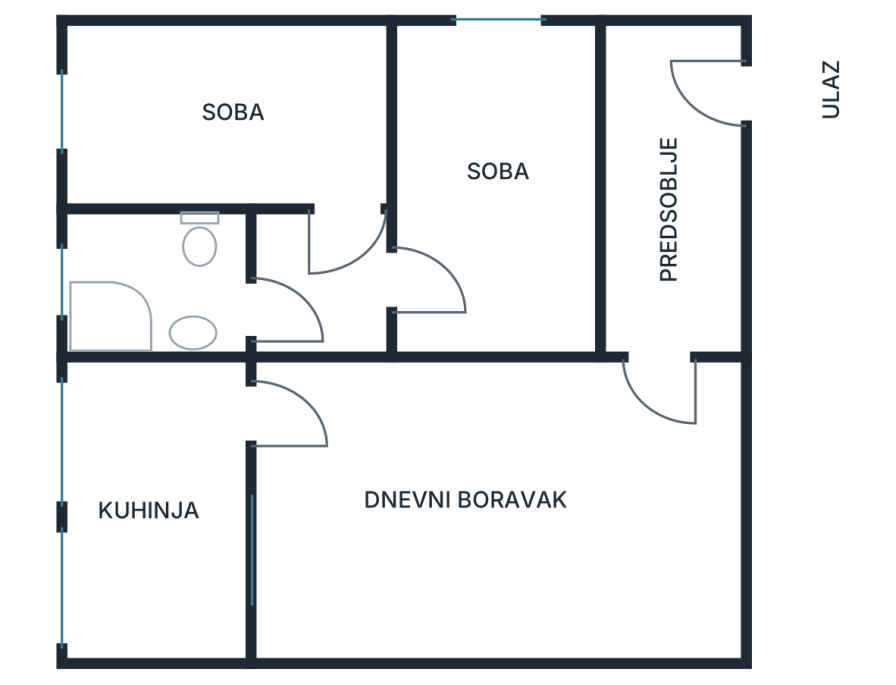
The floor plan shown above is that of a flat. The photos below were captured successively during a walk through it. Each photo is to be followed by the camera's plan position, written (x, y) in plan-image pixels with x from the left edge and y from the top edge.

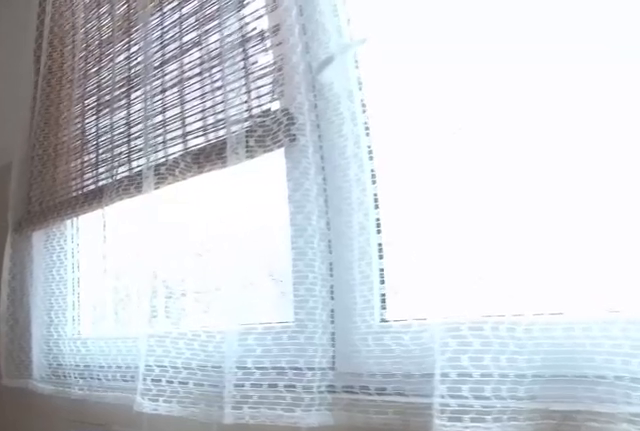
(210, 467)
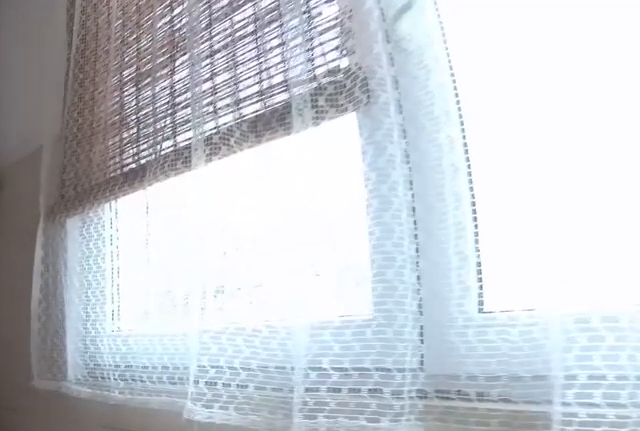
(202, 479)
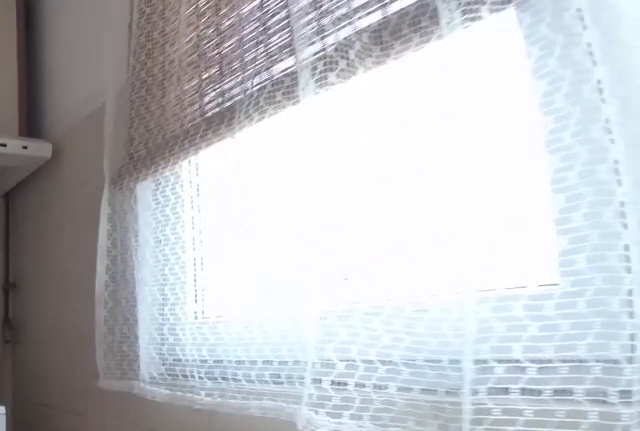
(185, 501)
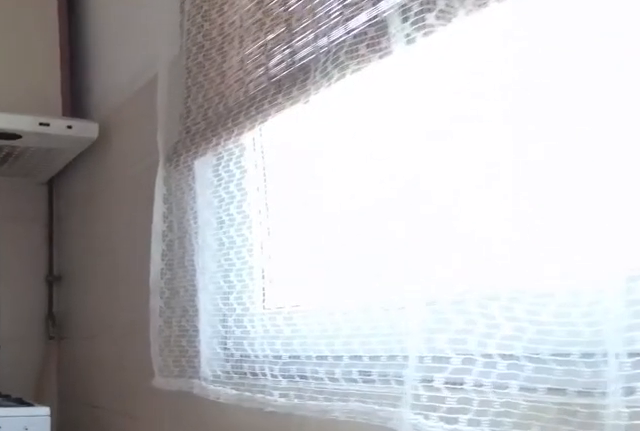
(176, 512)
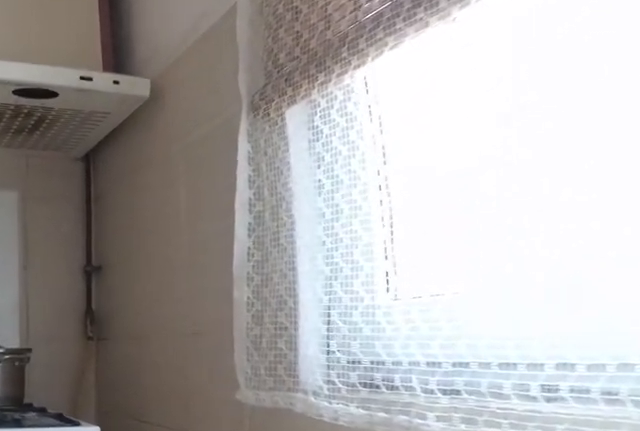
(161, 532)
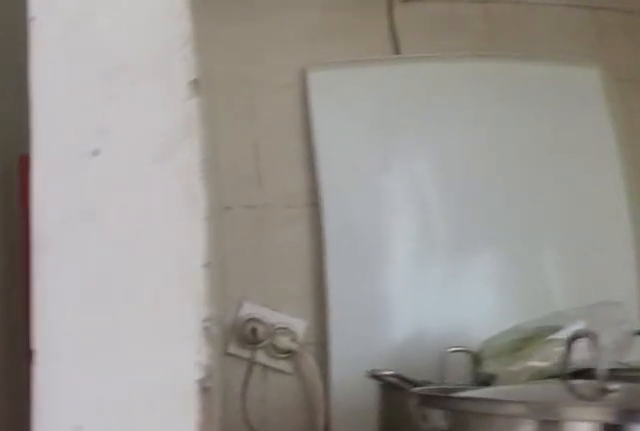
(116, 567)
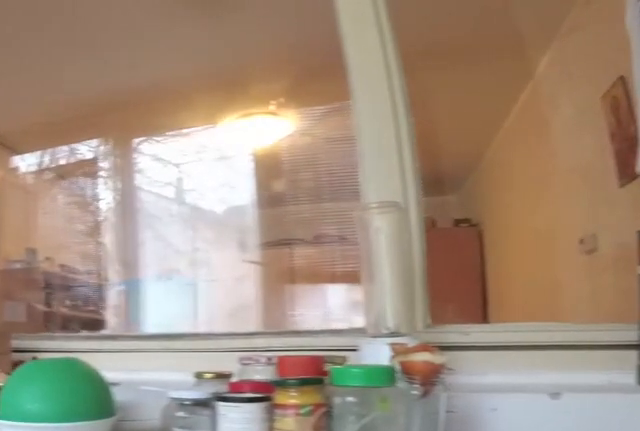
(92, 603)
